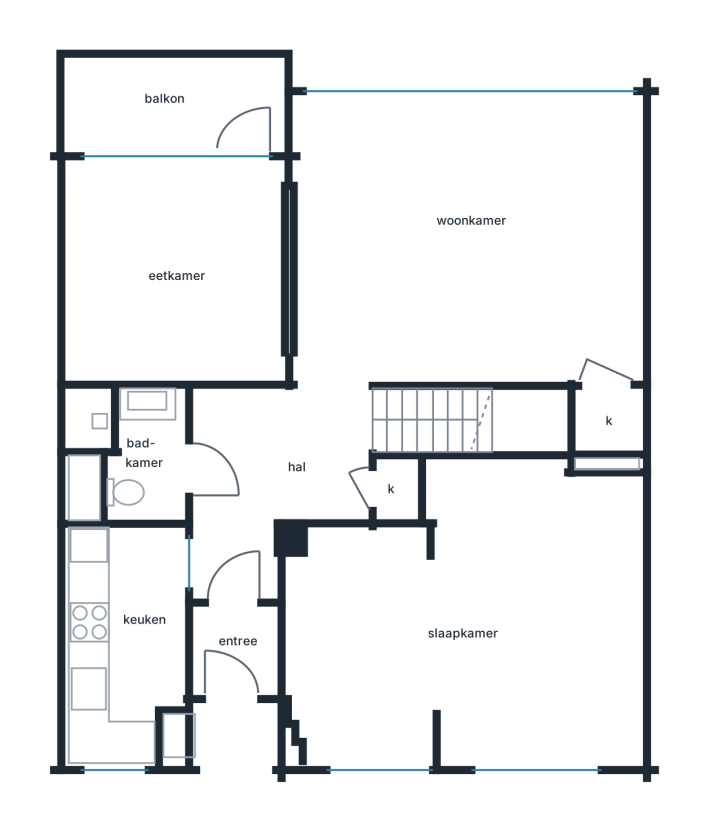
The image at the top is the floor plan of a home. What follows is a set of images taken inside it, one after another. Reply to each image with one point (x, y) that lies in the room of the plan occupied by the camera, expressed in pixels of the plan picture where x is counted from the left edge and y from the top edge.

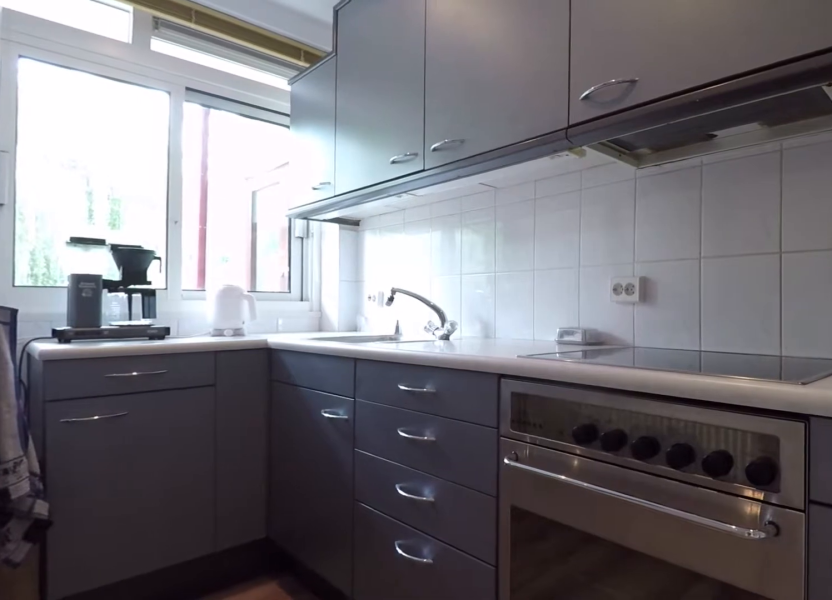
(123, 640)
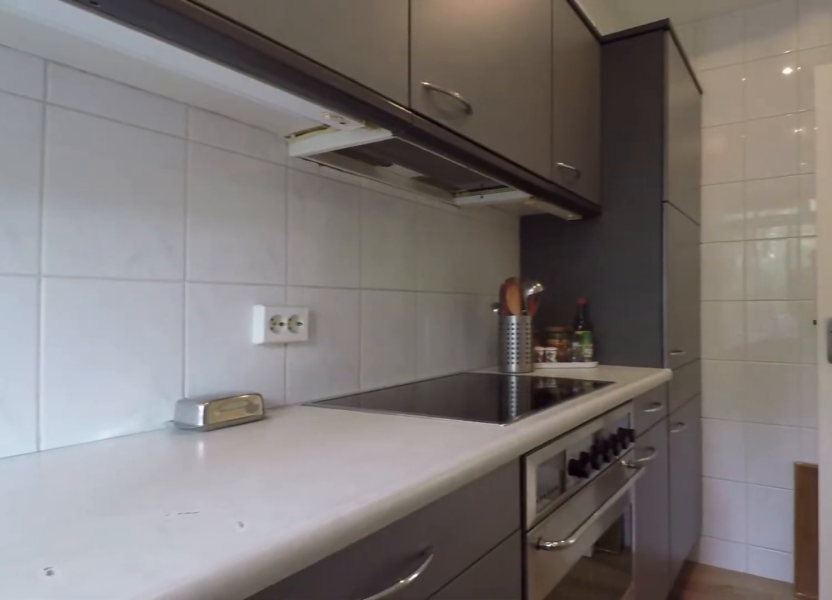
(123, 640)
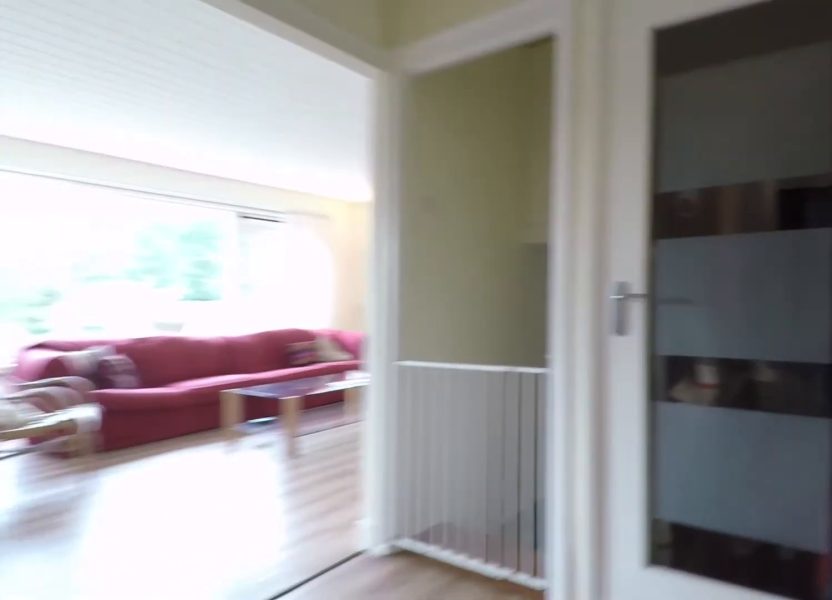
(265, 510)
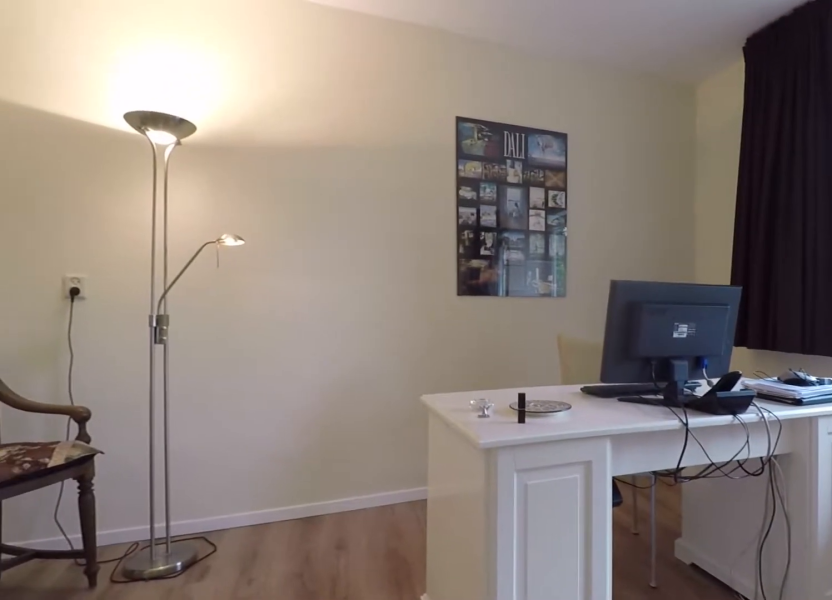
(472, 623)
